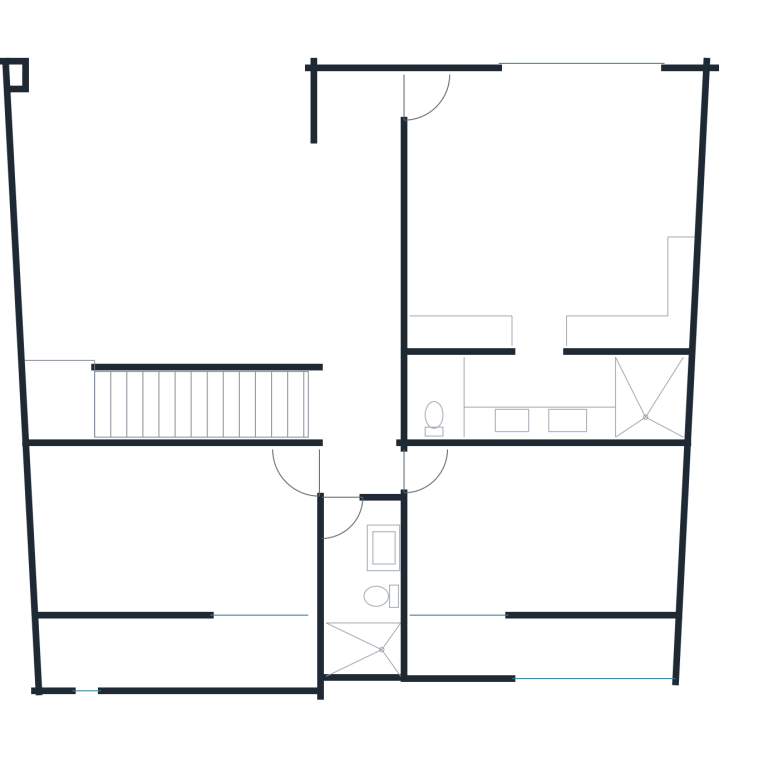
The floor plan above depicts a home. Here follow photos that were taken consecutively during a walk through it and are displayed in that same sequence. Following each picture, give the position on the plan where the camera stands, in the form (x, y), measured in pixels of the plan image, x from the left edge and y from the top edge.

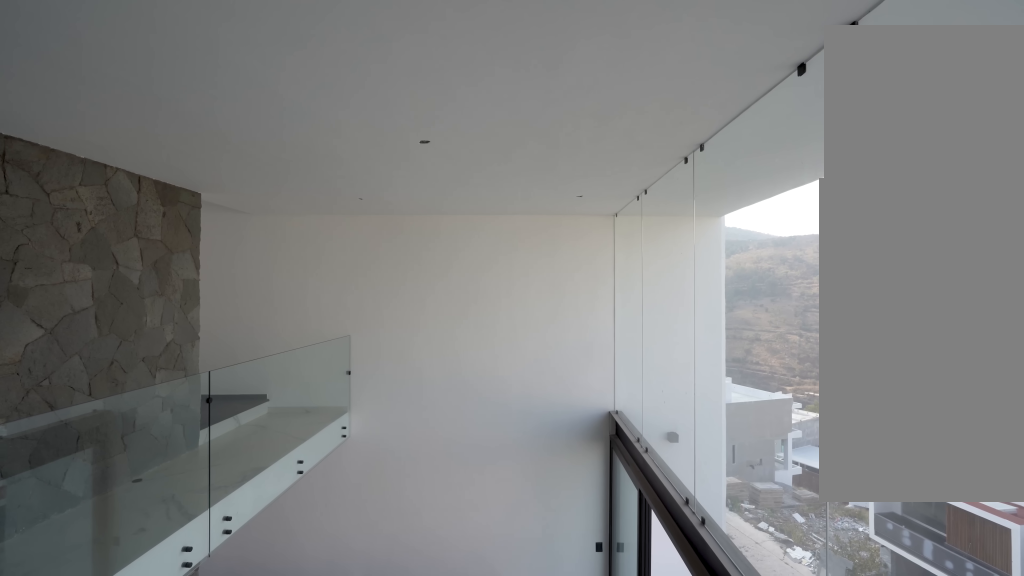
(333, 188)
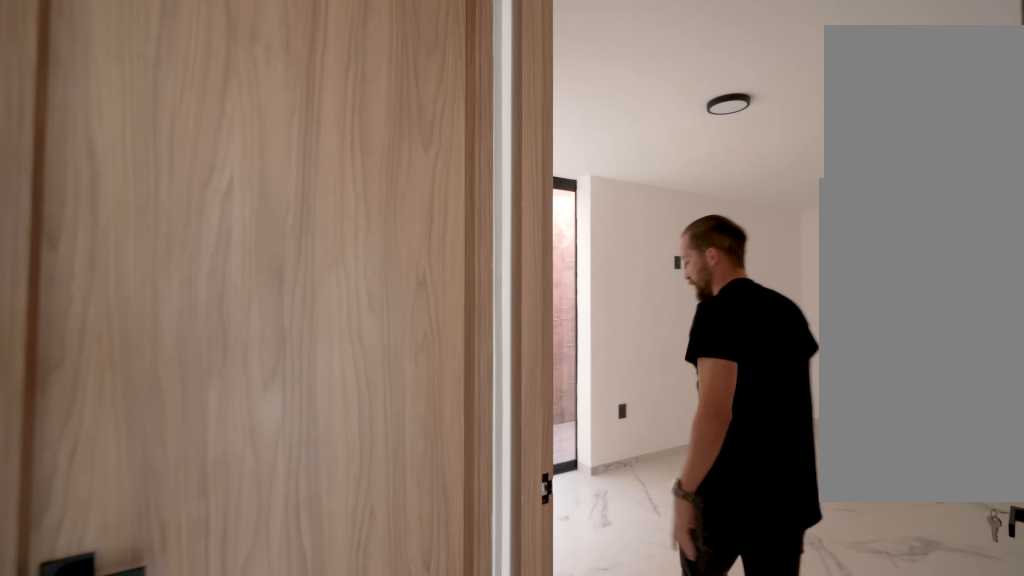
(352, 425)
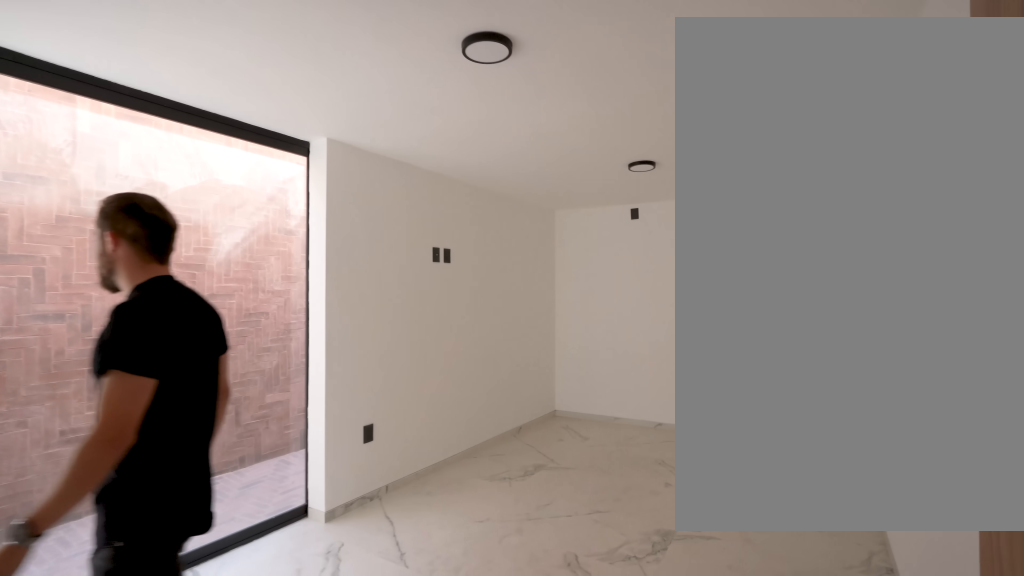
(324, 451)
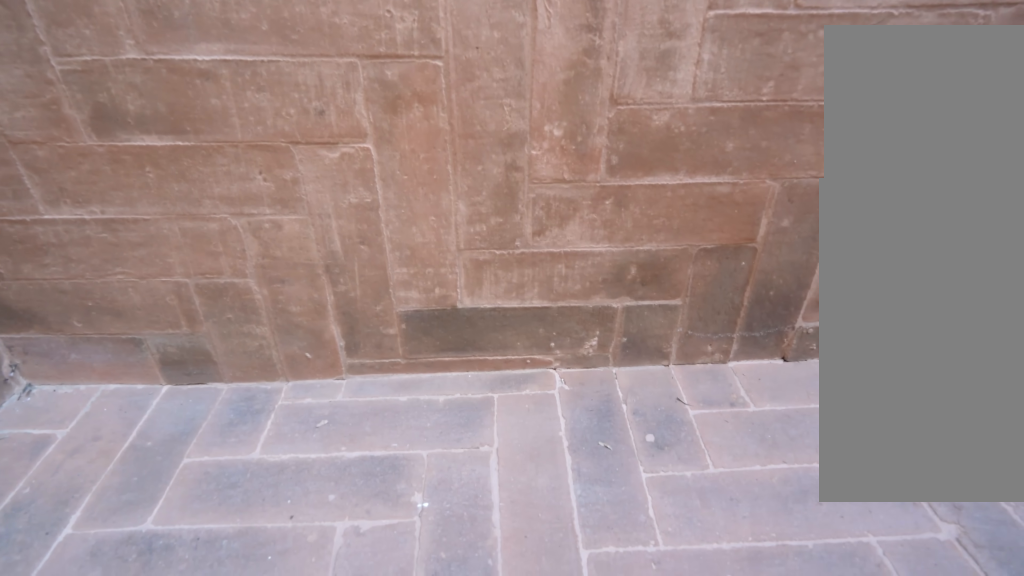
(263, 646)
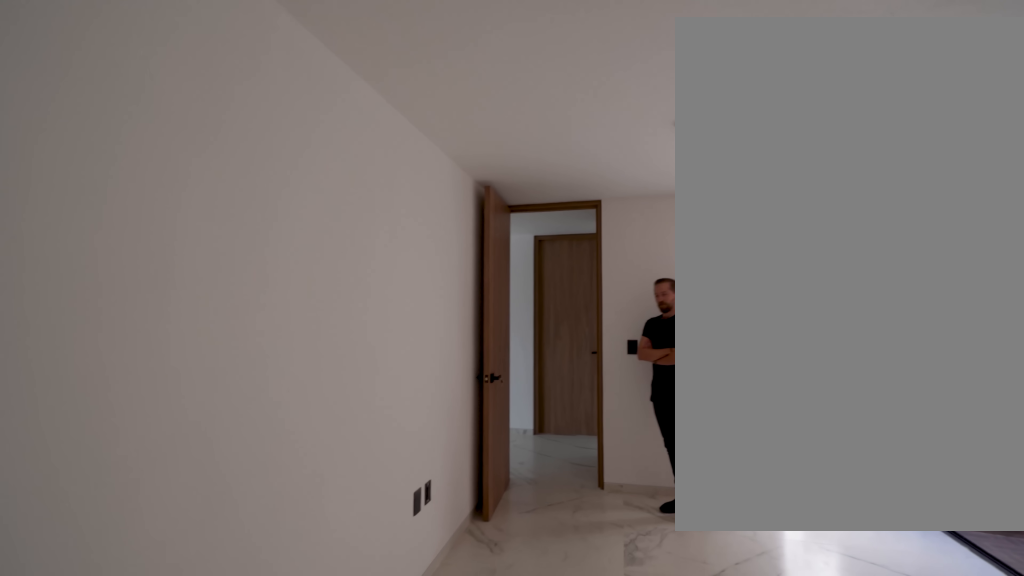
(99, 575)
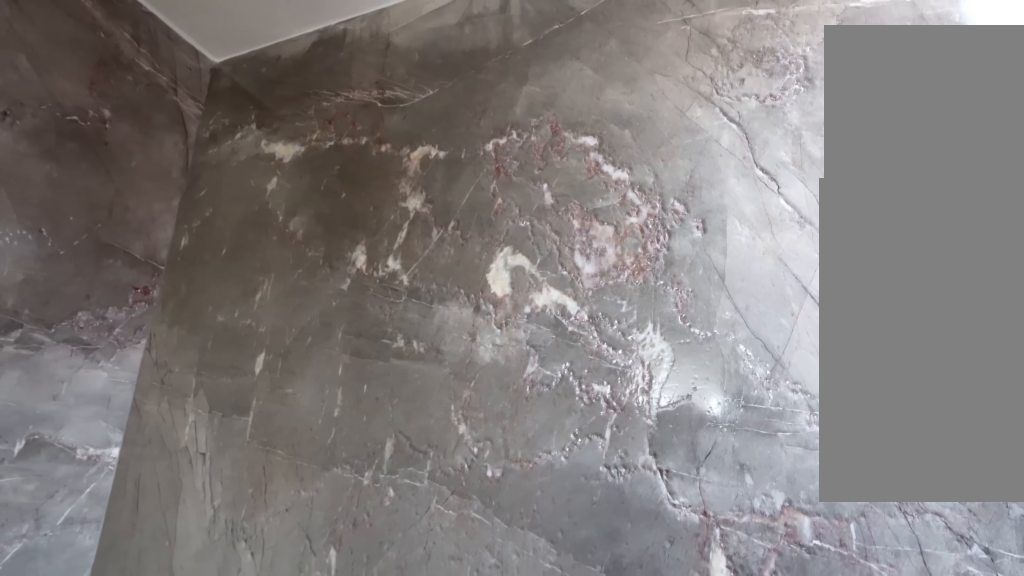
(351, 637)
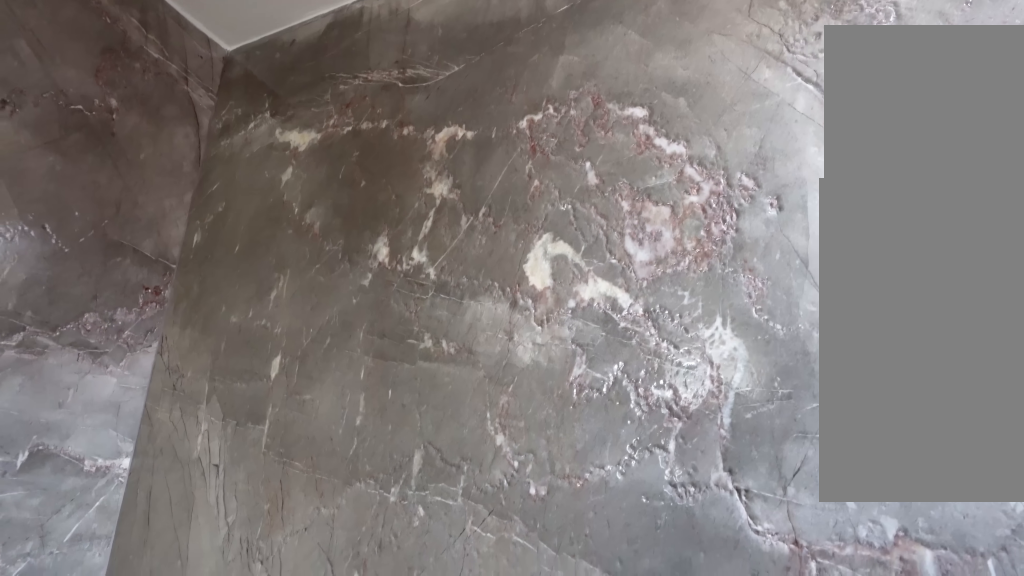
(354, 643)
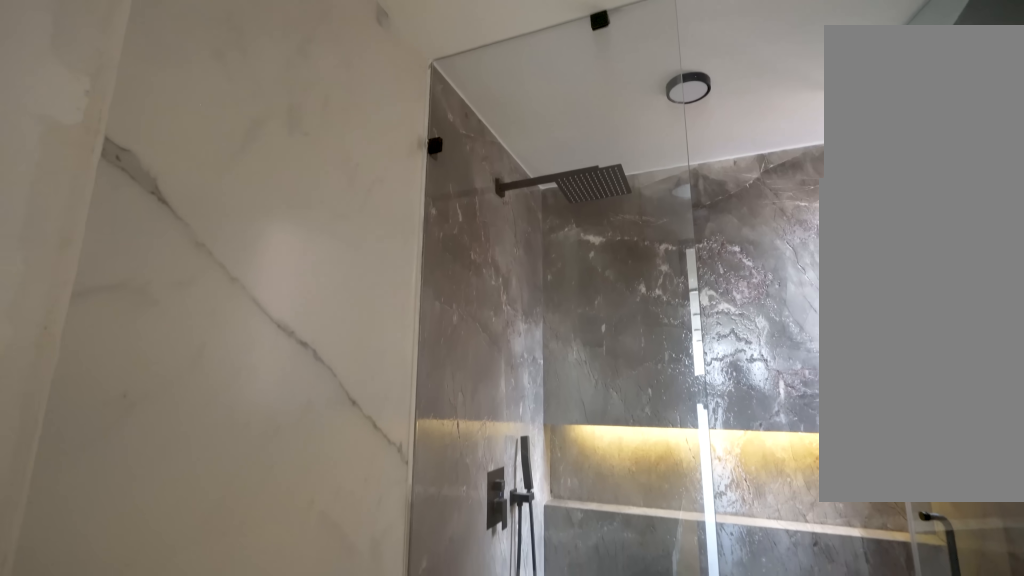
(350, 617)
